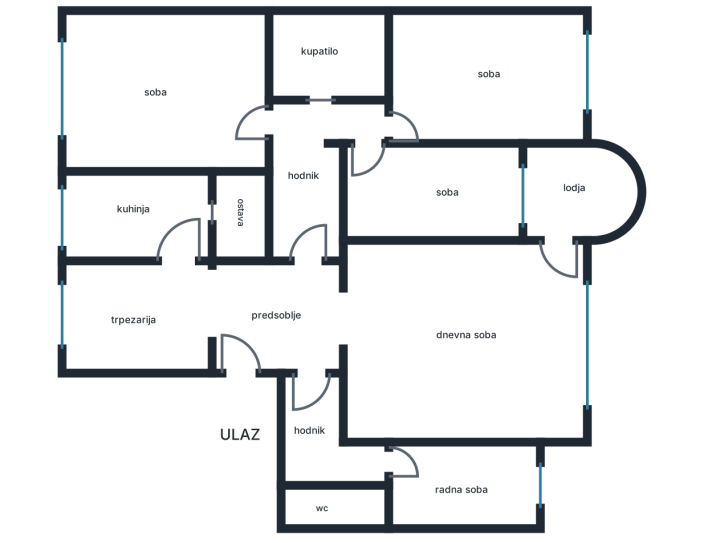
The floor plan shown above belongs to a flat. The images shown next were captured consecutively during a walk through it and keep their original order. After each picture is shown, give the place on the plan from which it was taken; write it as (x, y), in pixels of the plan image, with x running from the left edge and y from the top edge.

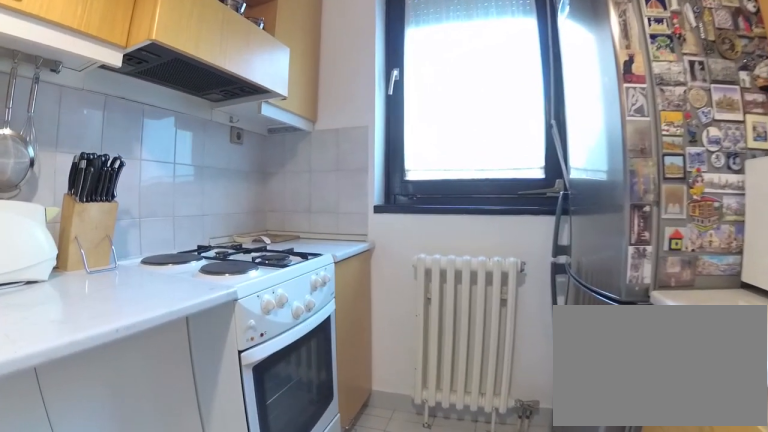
(174, 218)
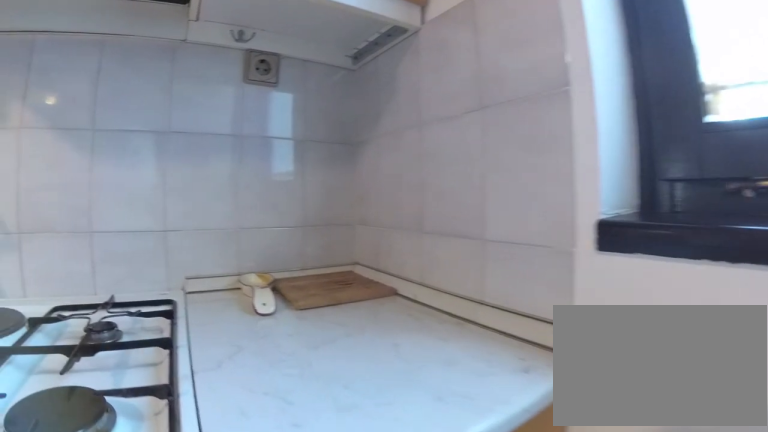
(103, 205)
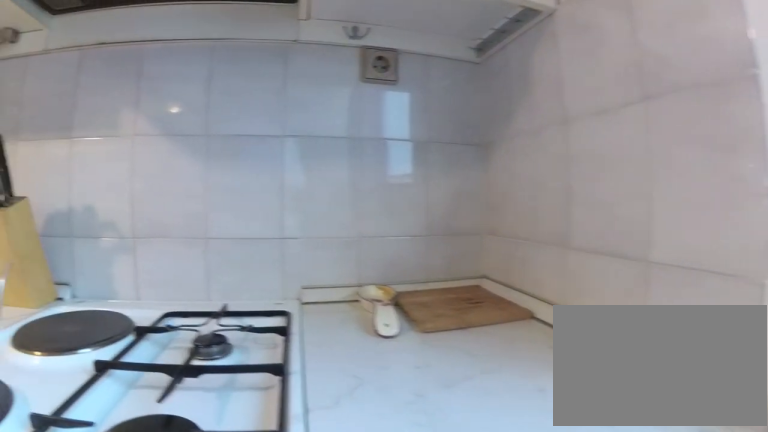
(100, 201)
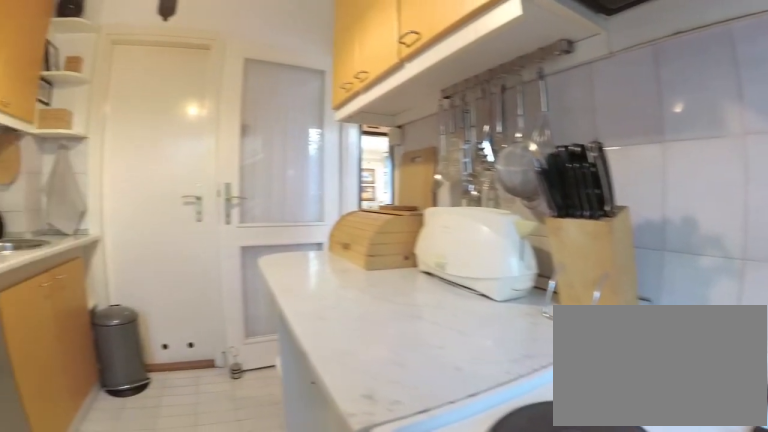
(78, 199)
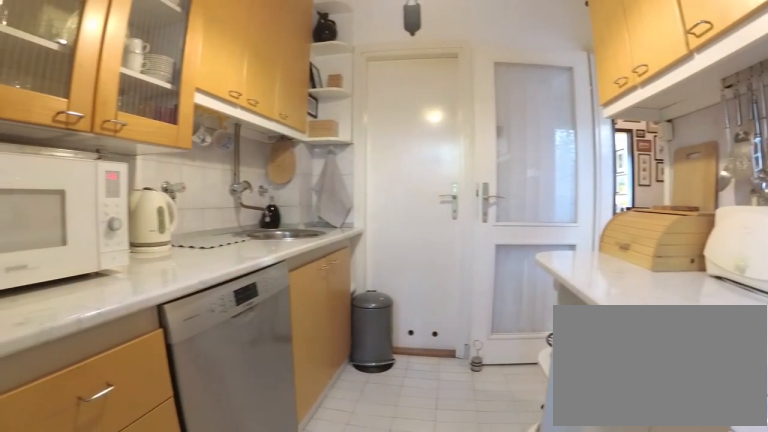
(67, 208)
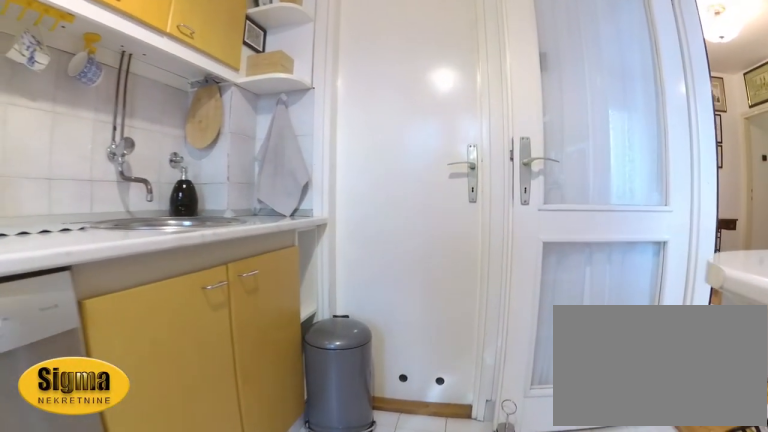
(120, 217)
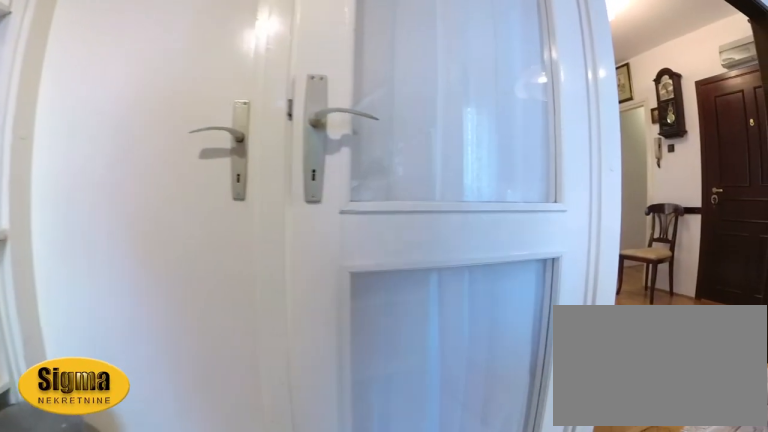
(152, 221)
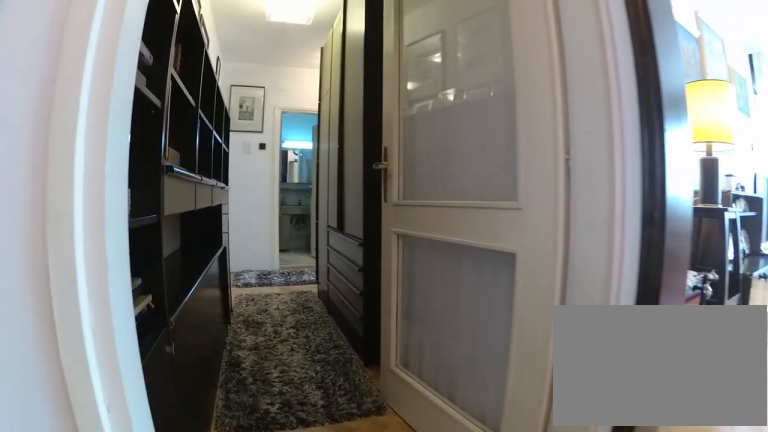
(289, 310)
